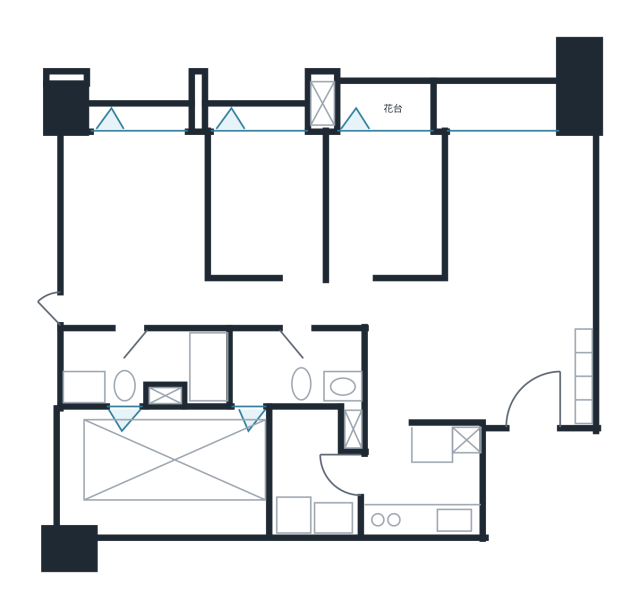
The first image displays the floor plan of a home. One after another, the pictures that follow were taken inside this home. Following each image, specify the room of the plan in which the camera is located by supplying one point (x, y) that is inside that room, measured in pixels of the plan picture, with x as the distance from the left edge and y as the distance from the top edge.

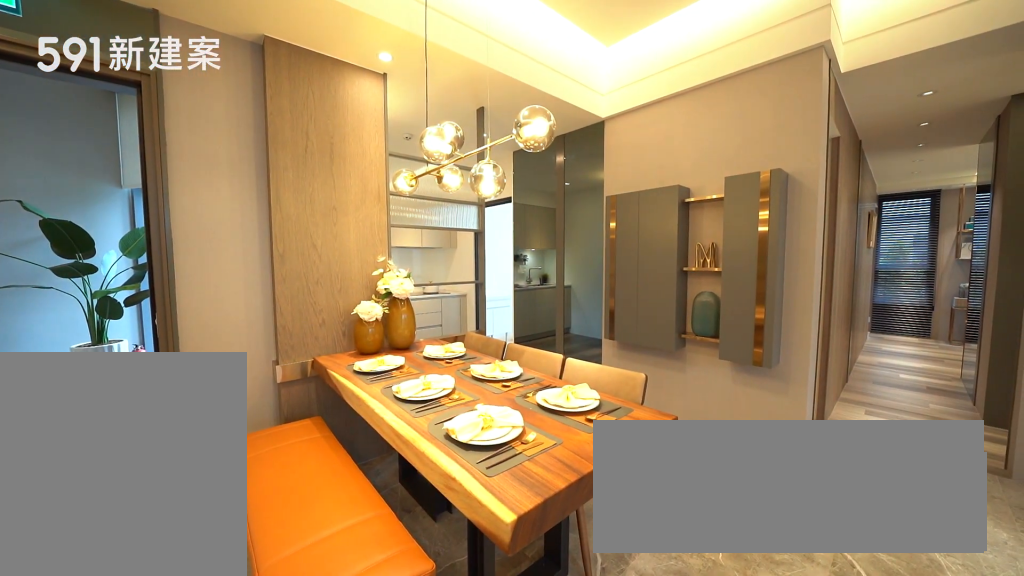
(454, 356)
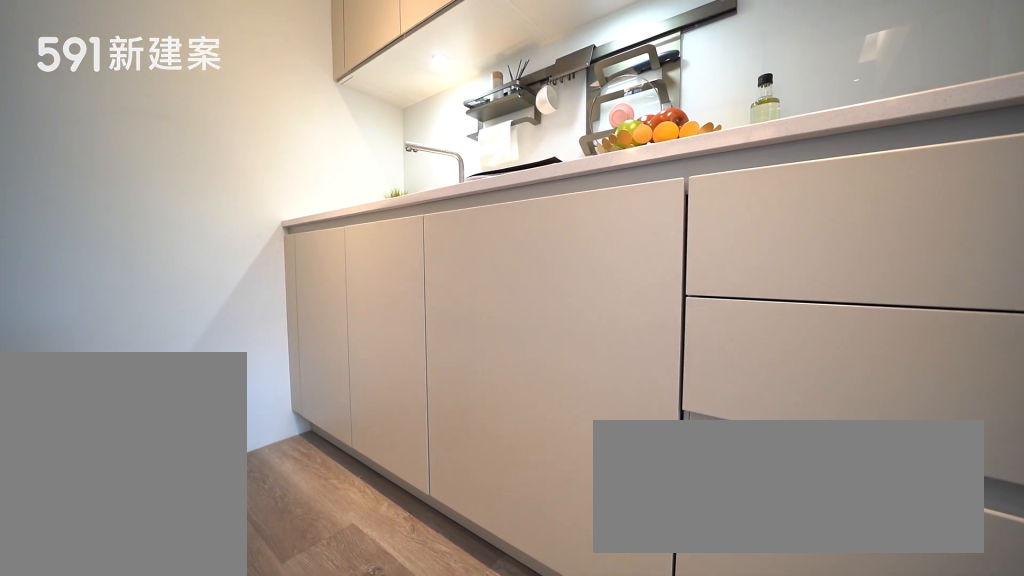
(426, 480)
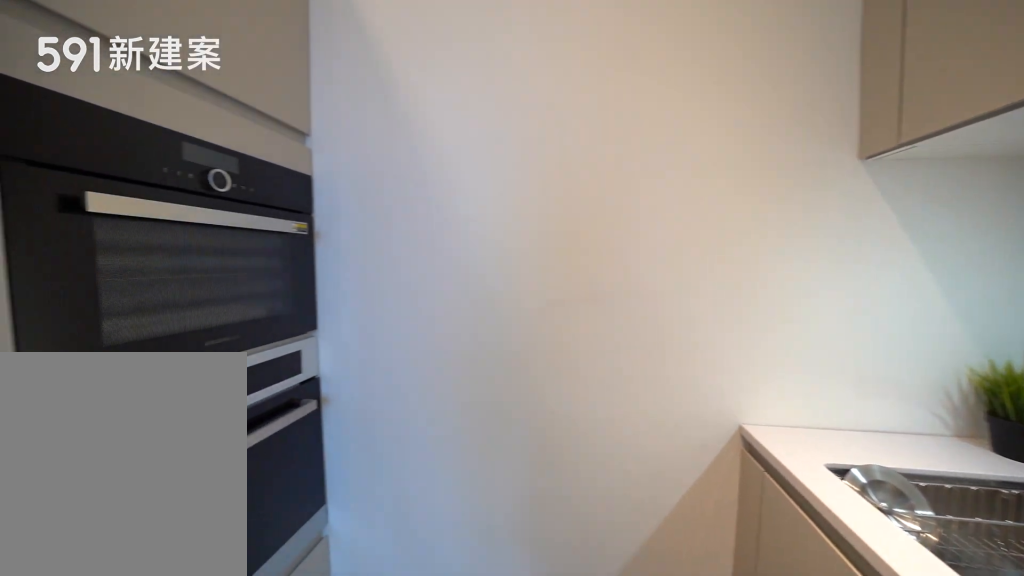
(426, 480)
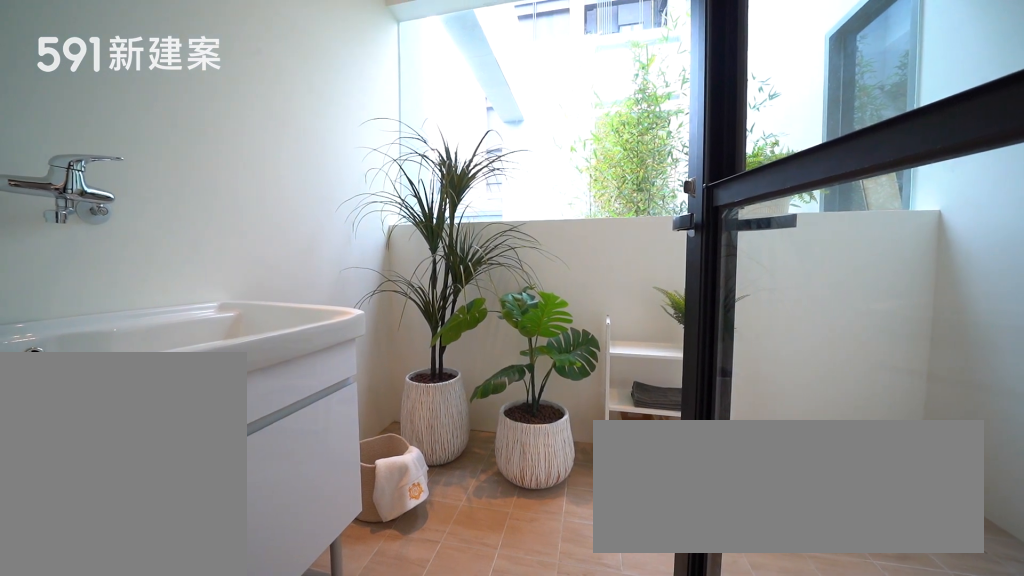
(318, 471)
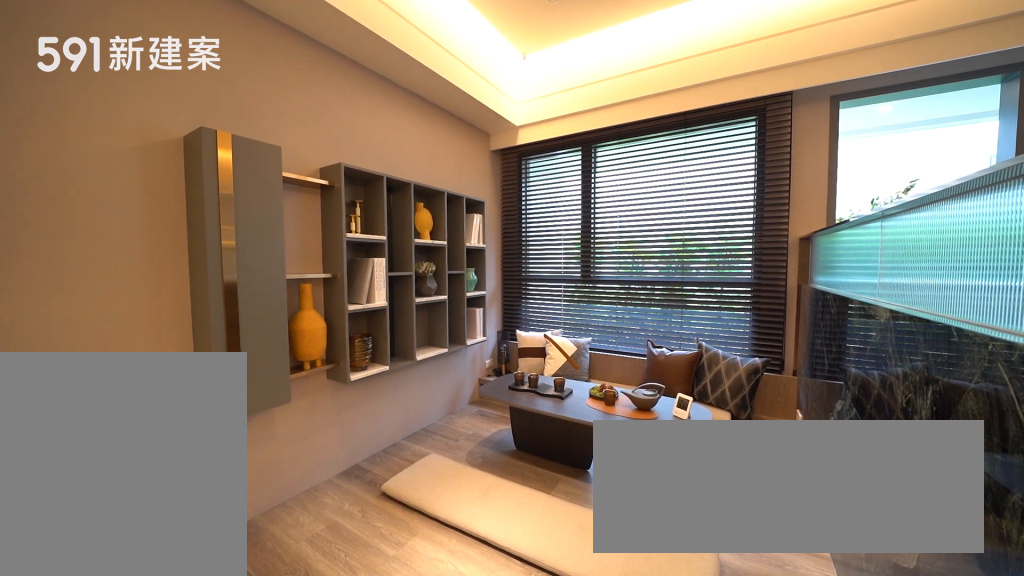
(382, 202)
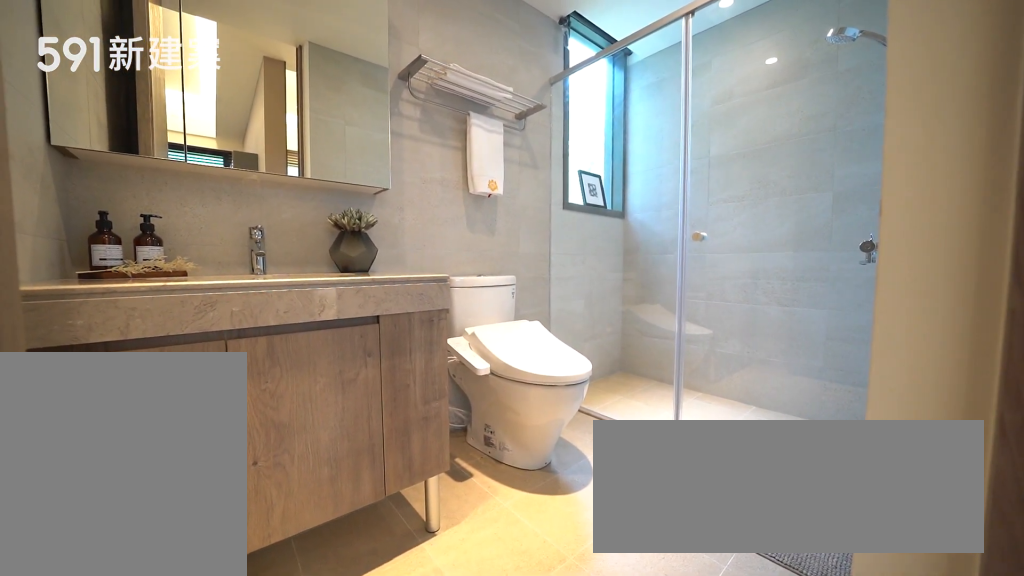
(293, 367)
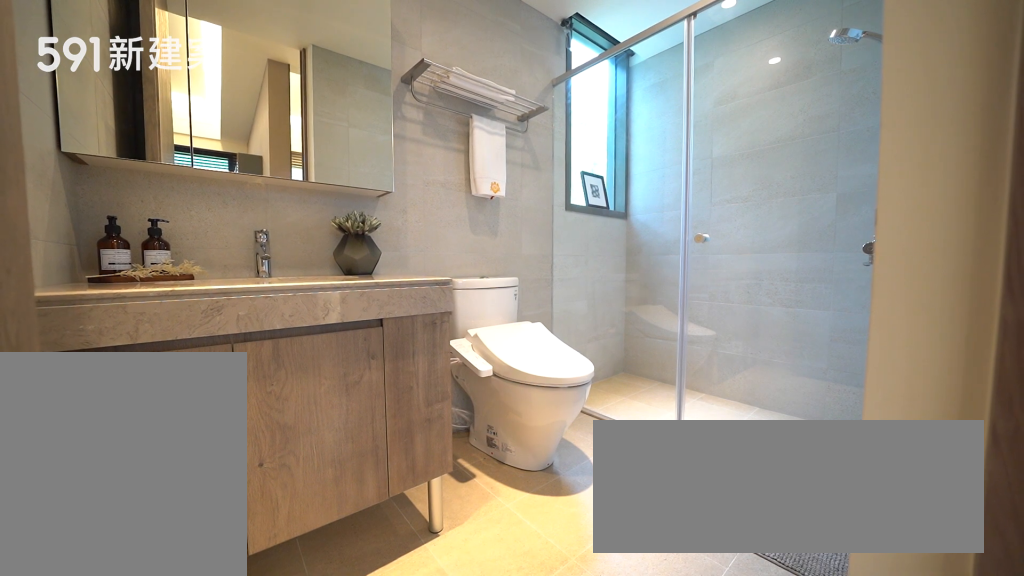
(293, 367)
